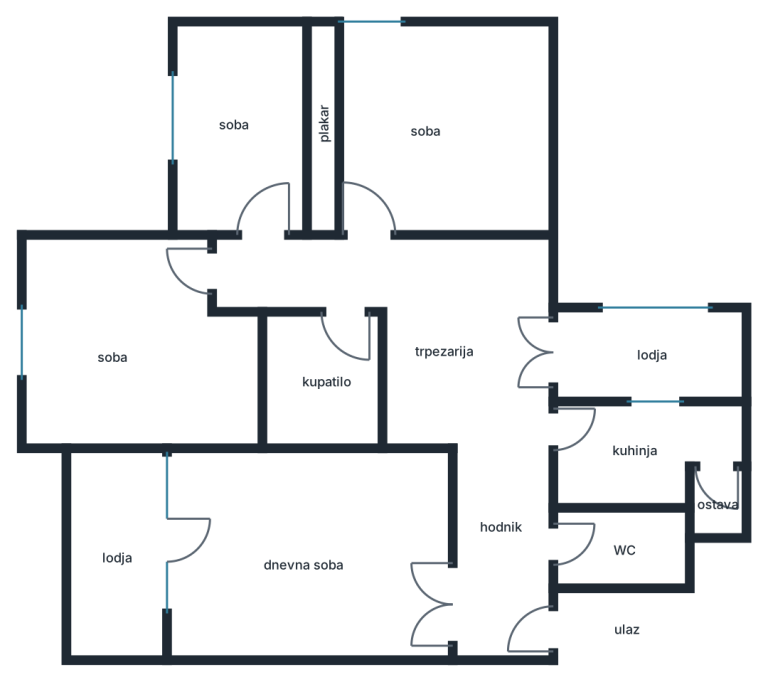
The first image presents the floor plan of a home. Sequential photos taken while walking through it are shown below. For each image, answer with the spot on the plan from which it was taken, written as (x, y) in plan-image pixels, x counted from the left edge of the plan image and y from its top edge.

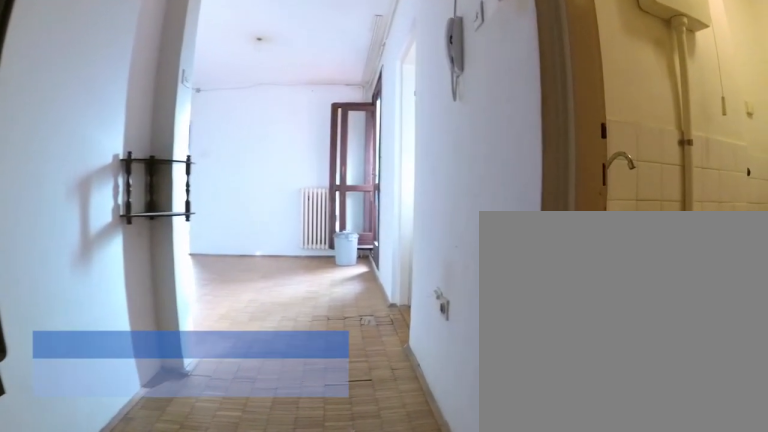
(516, 604)
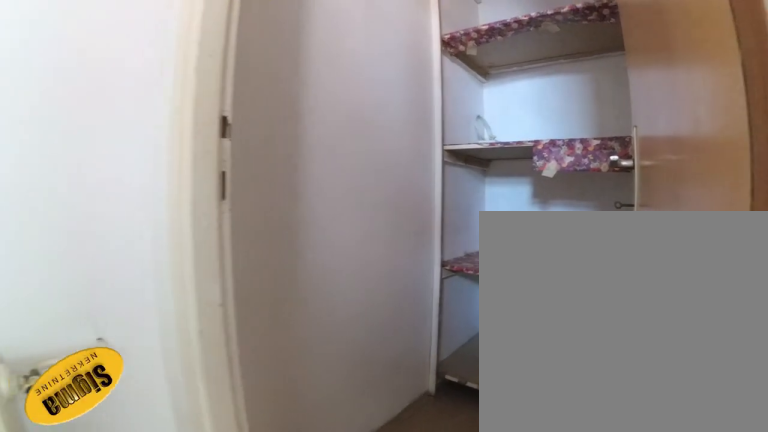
(712, 445)
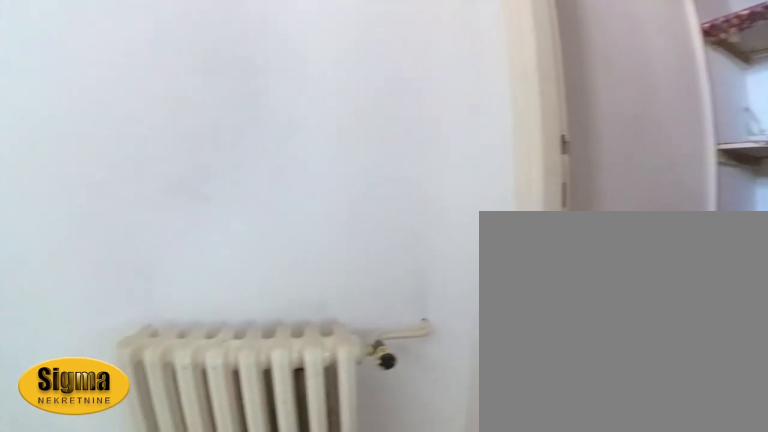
(708, 450)
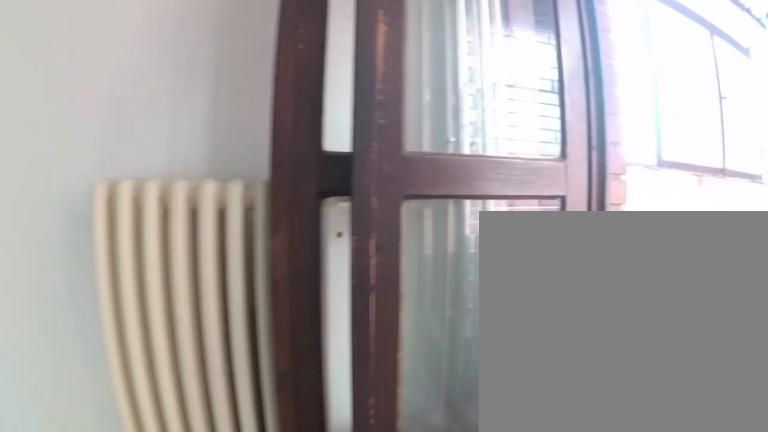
(540, 366)
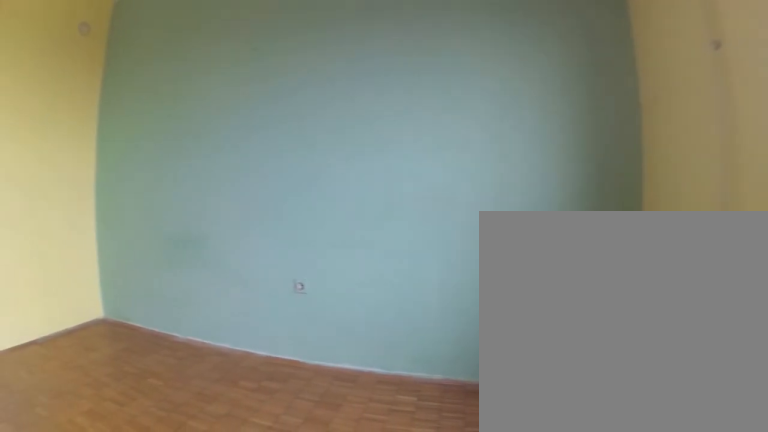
(54, 286)
